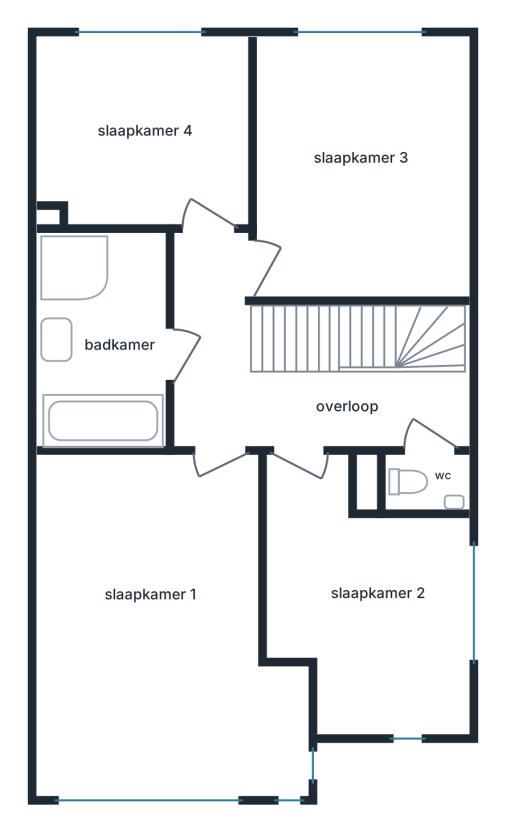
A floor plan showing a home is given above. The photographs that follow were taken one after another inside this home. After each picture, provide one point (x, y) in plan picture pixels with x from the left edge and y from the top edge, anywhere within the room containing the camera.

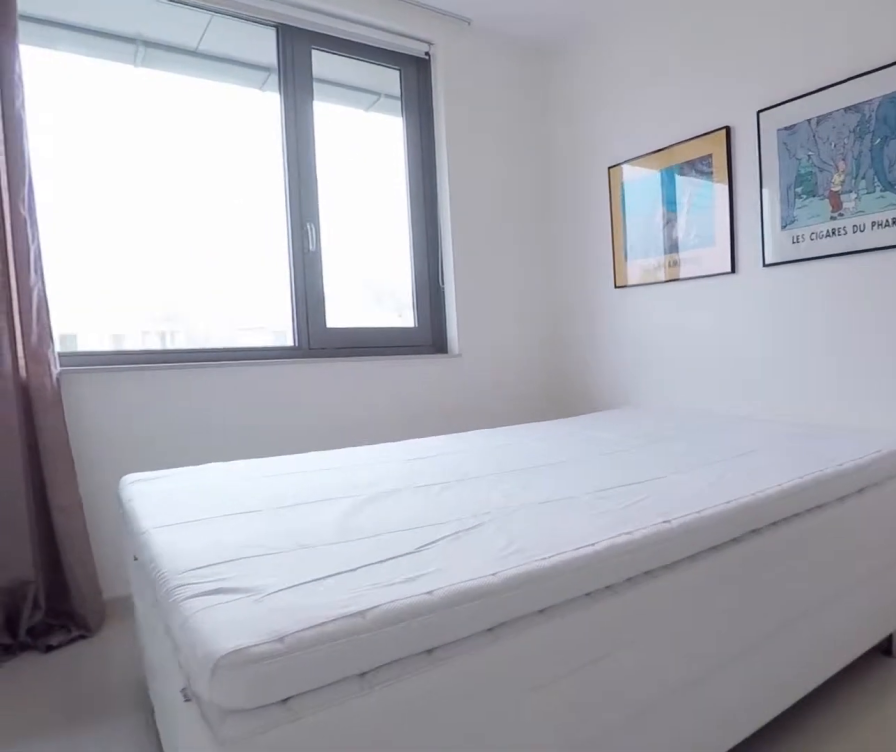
(360, 108)
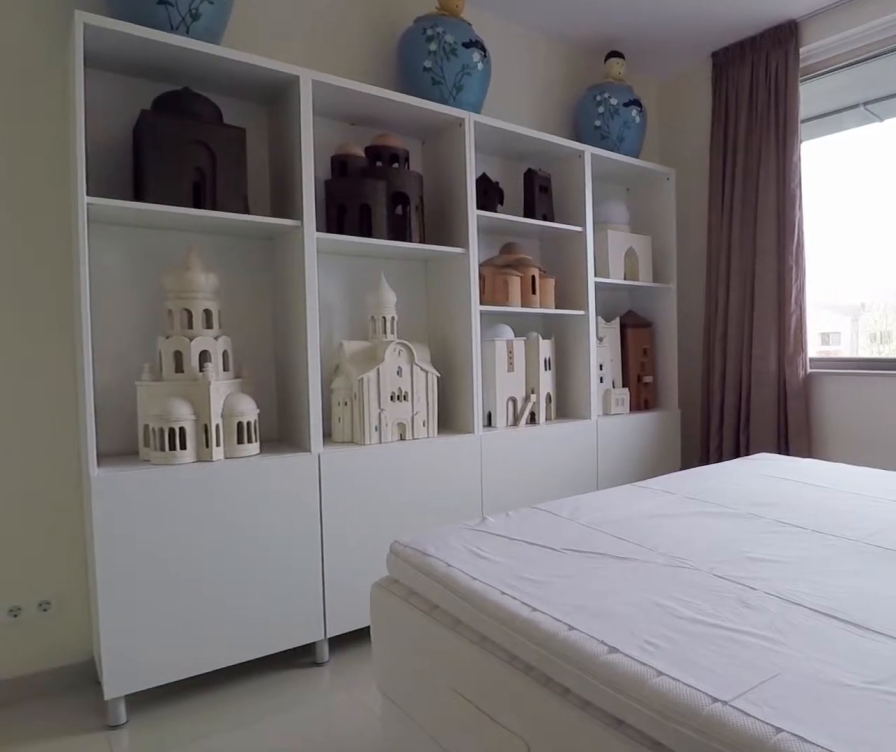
(360, 108)
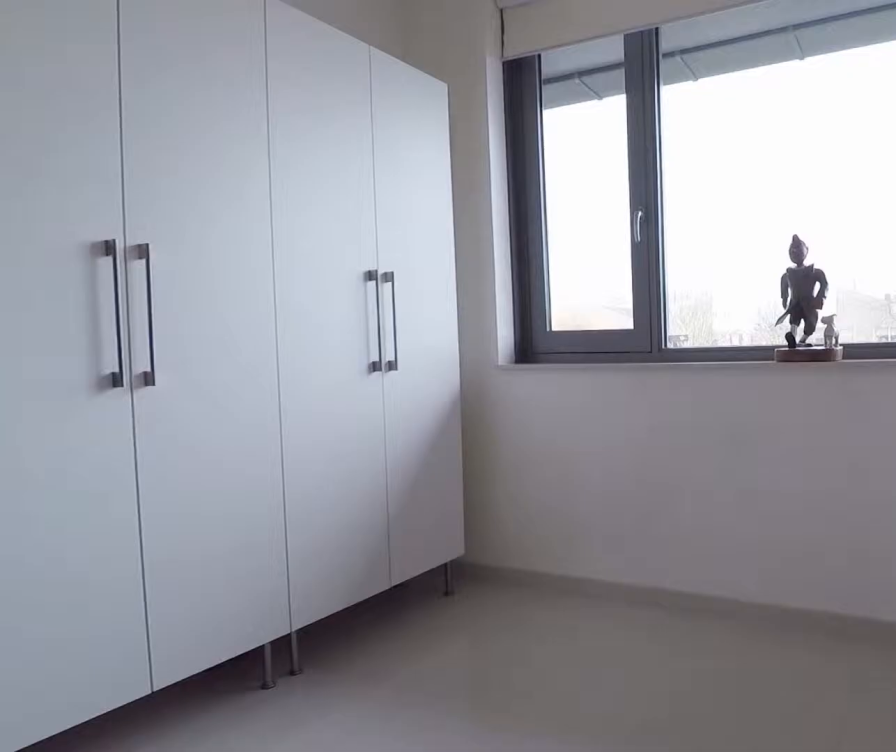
(145, 118)
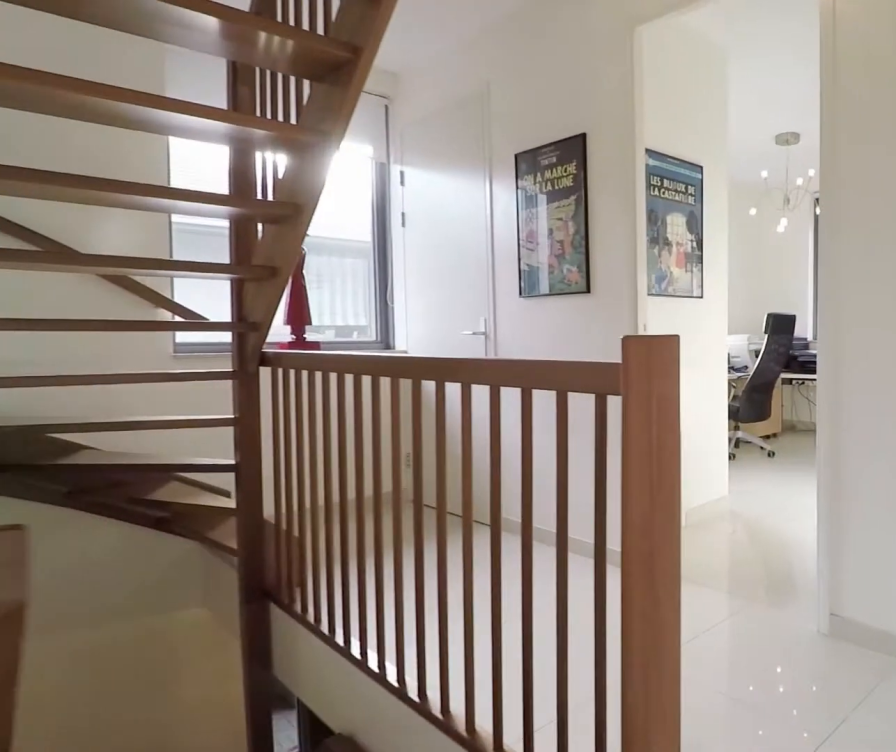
(390, 432)
